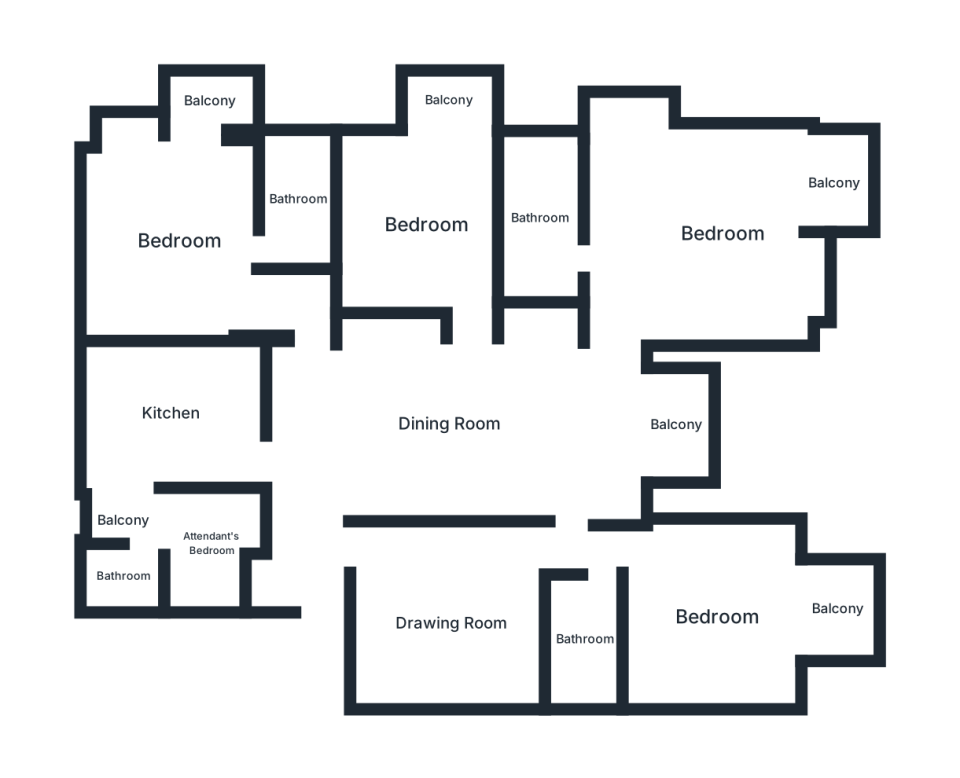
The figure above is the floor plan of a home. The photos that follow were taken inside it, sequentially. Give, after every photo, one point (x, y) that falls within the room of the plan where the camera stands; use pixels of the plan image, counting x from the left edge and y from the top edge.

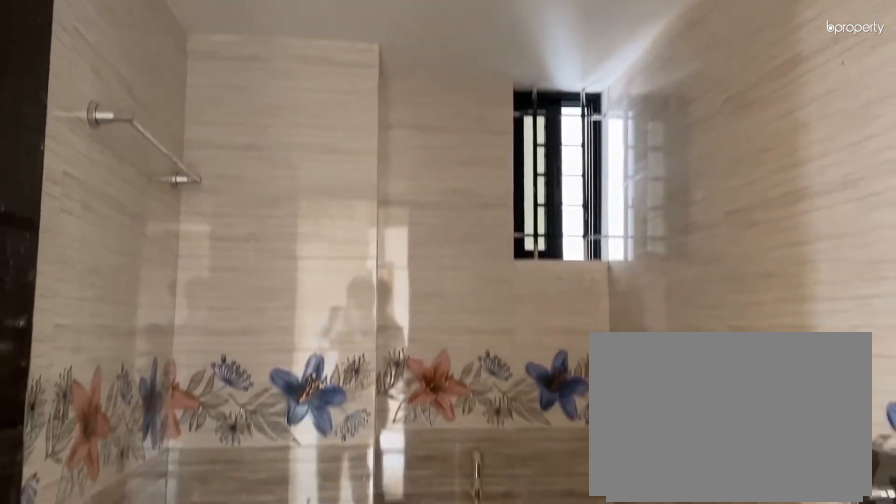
(584, 637)
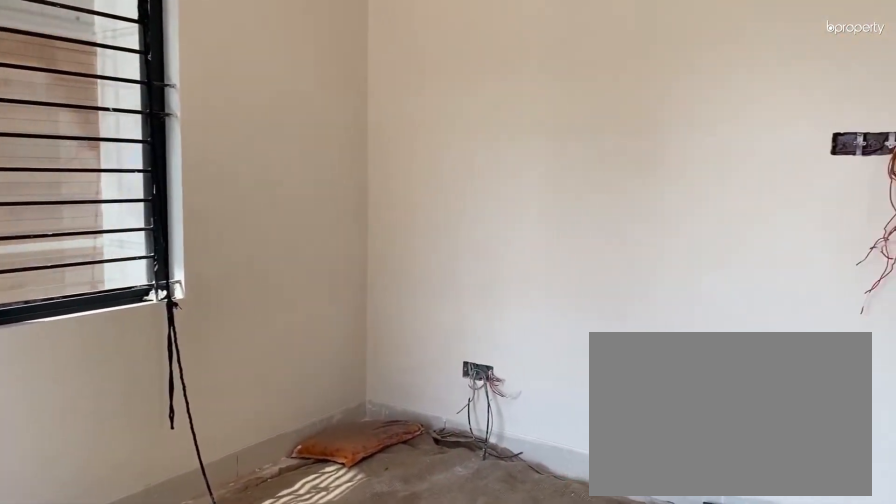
(710, 614)
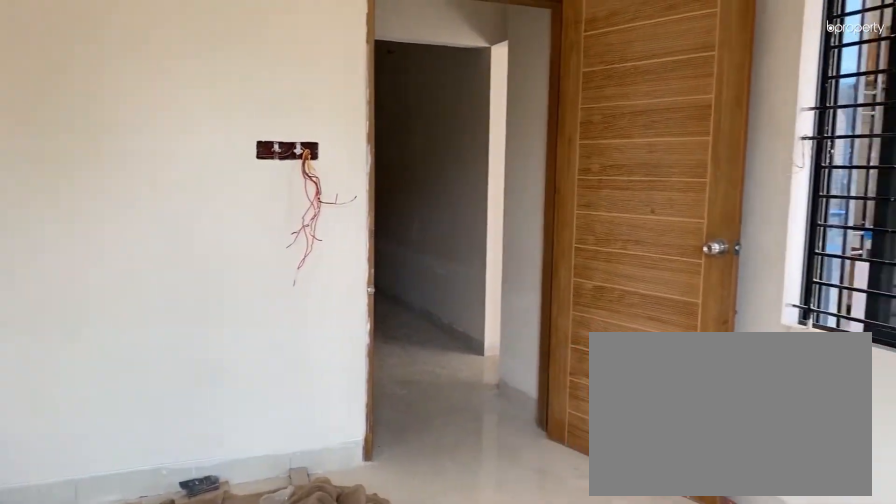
(710, 614)
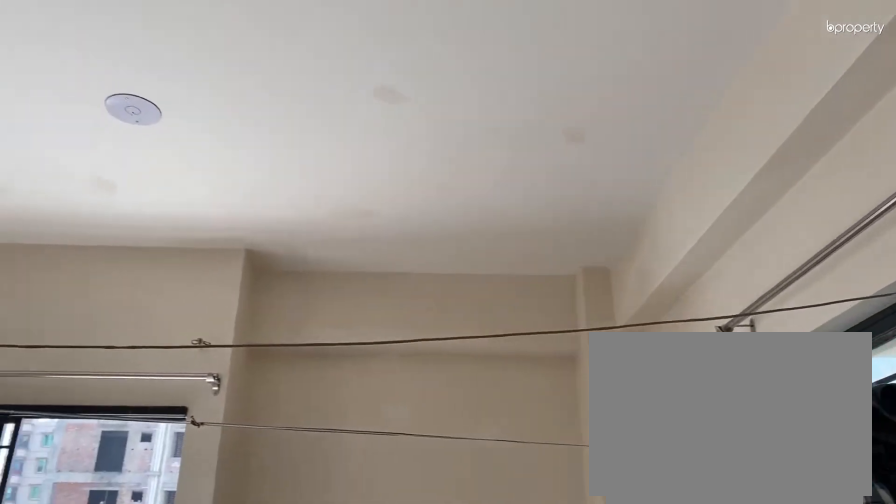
(720, 231)
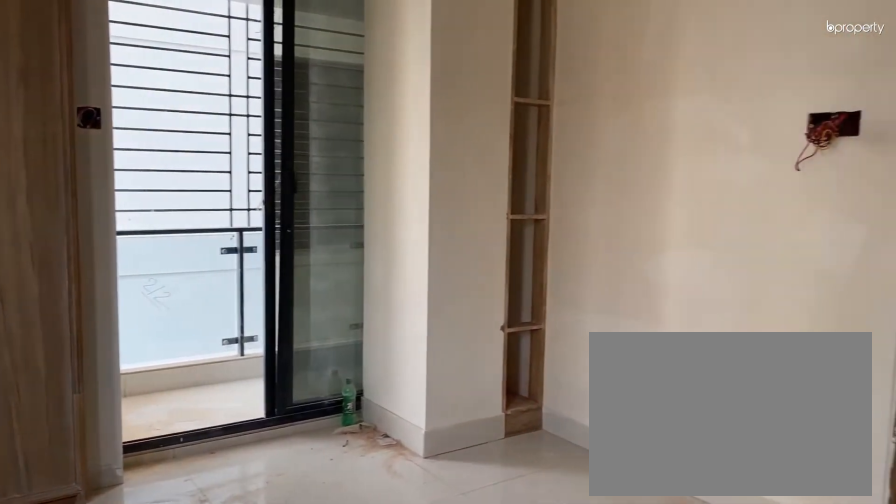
(177, 241)
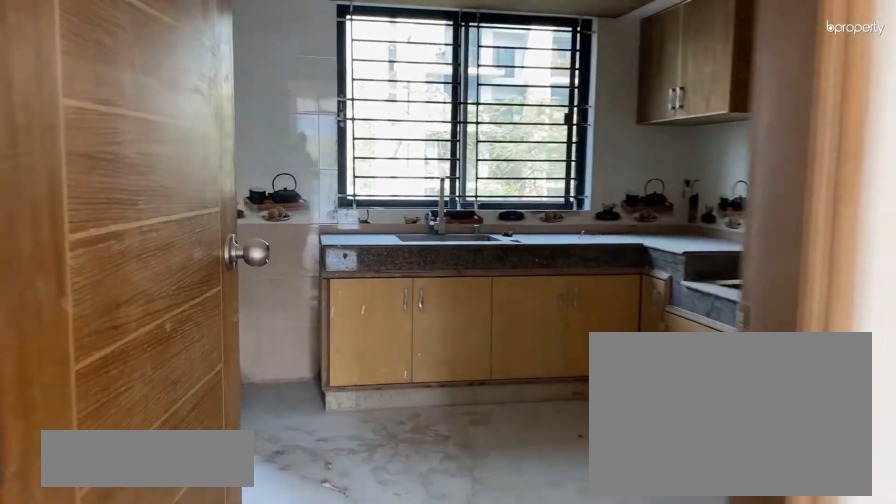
(170, 411)
